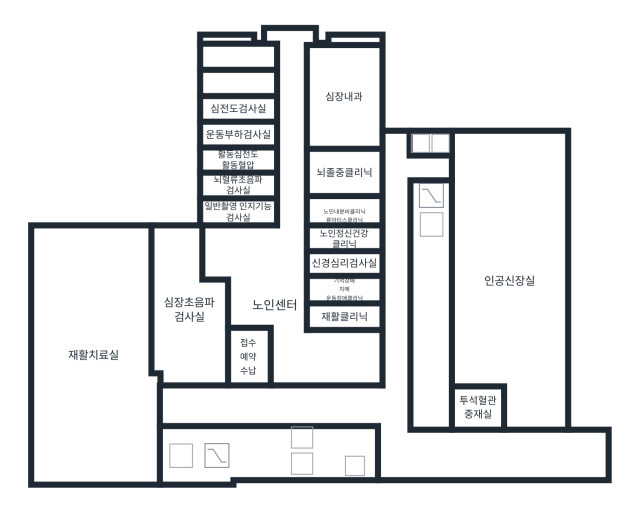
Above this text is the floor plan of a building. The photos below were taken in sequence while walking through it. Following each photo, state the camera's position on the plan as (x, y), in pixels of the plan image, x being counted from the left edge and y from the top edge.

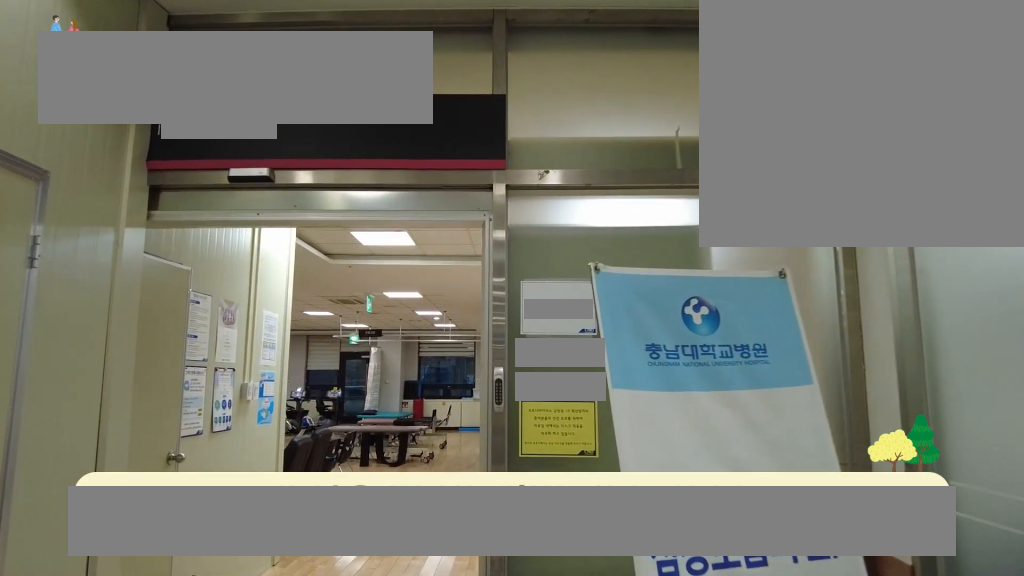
(214, 427)
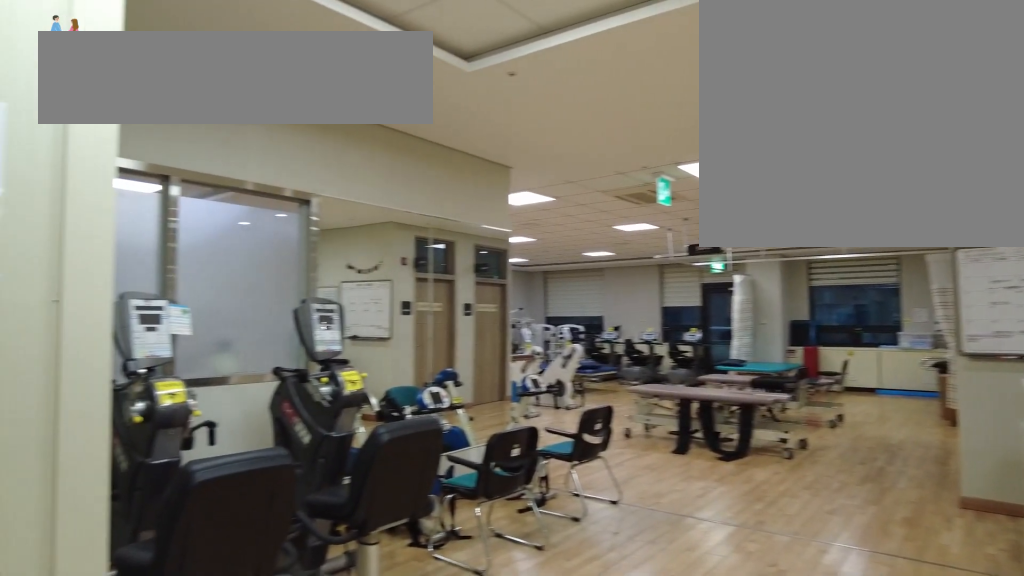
(183, 418)
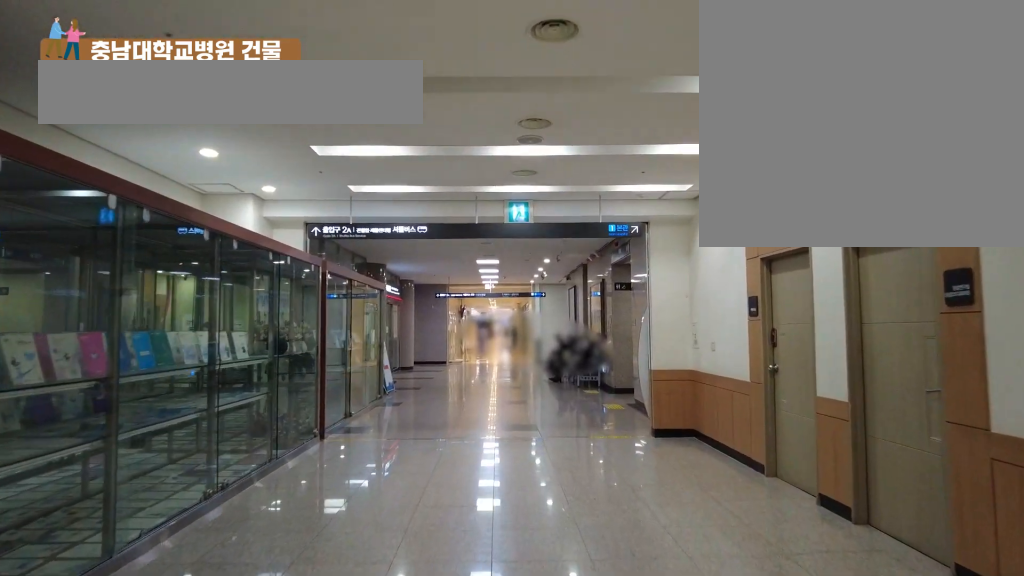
(199, 409)
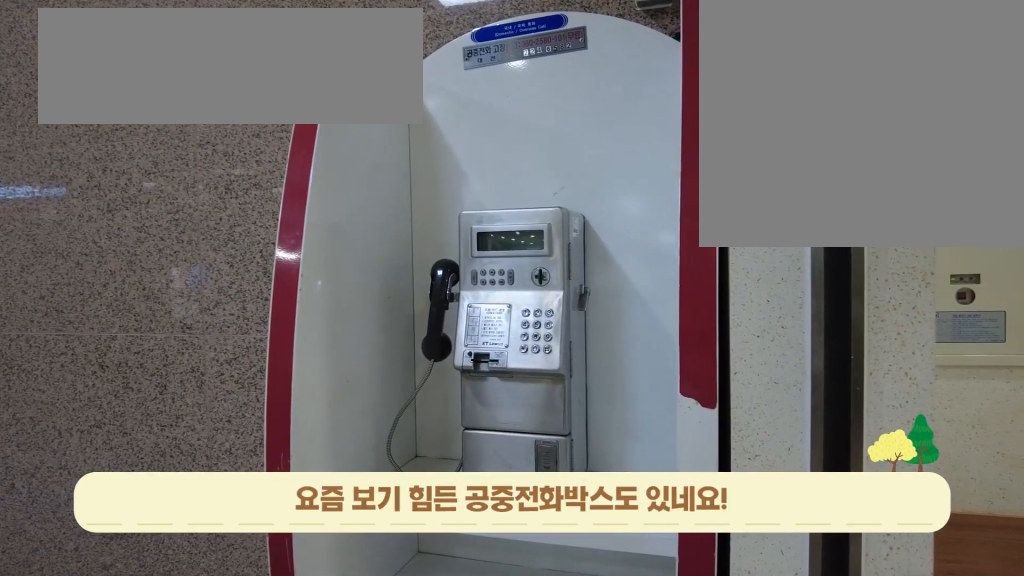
(238, 409)
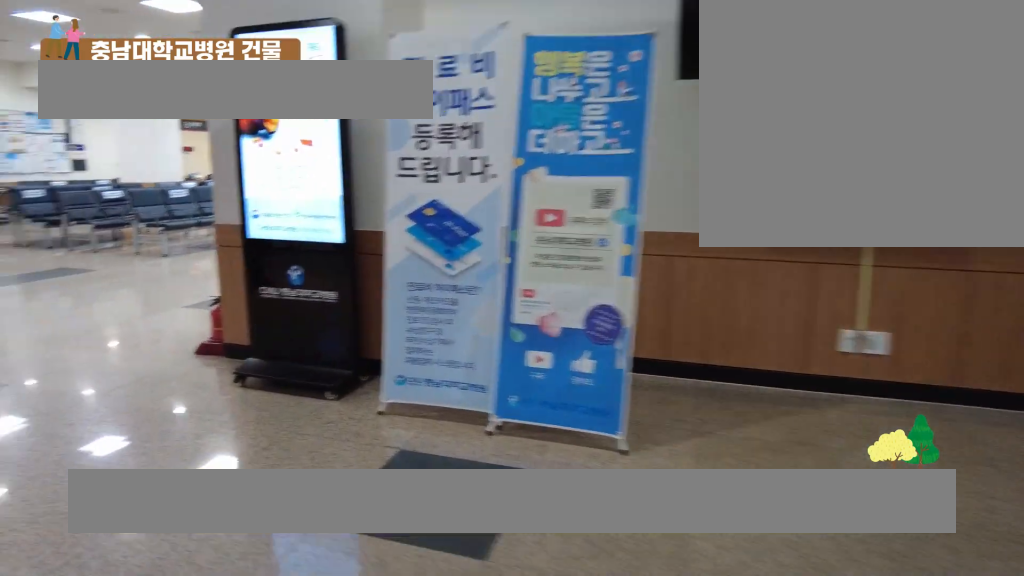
(302, 409)
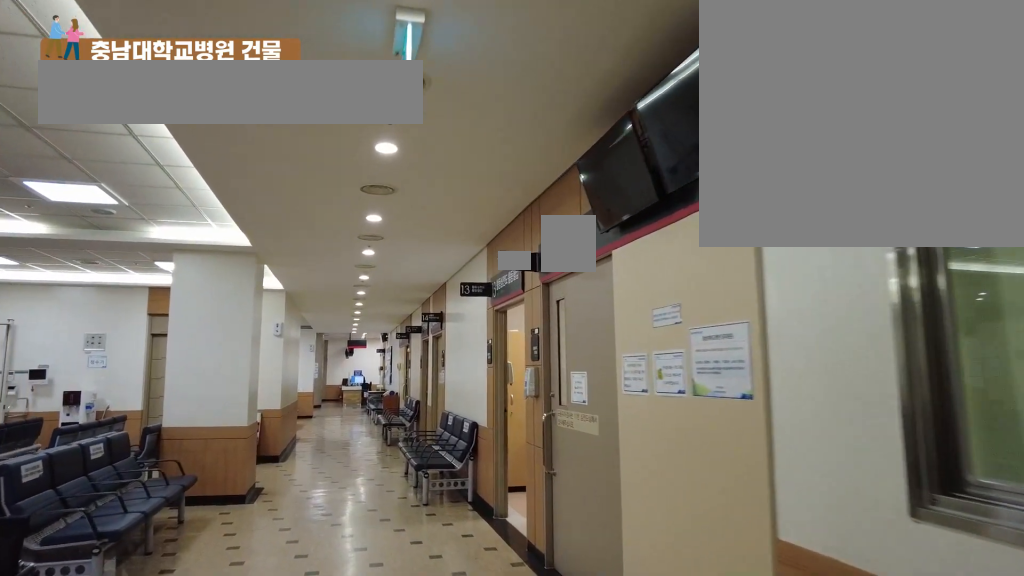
(285, 169)
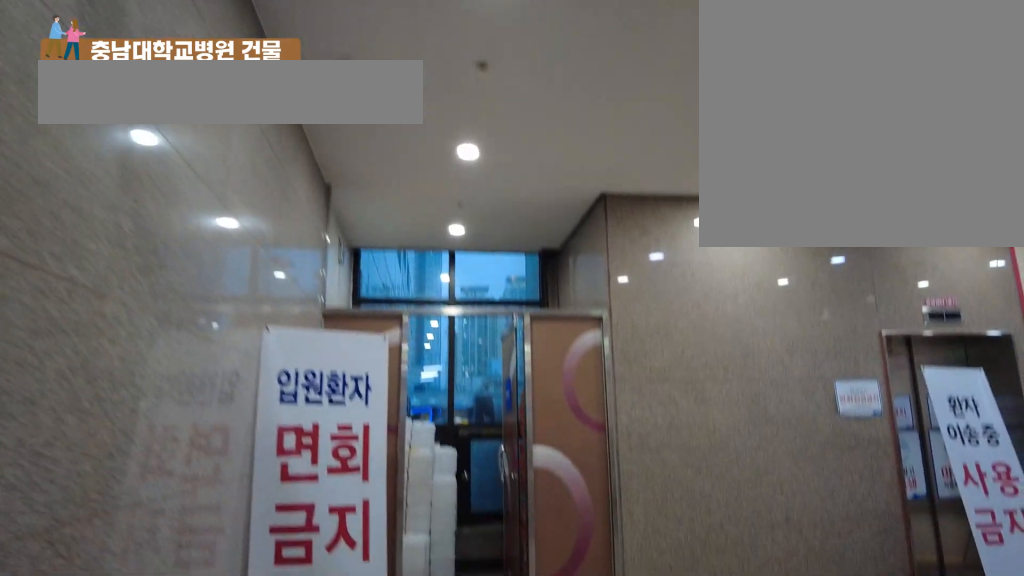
(395, 265)
